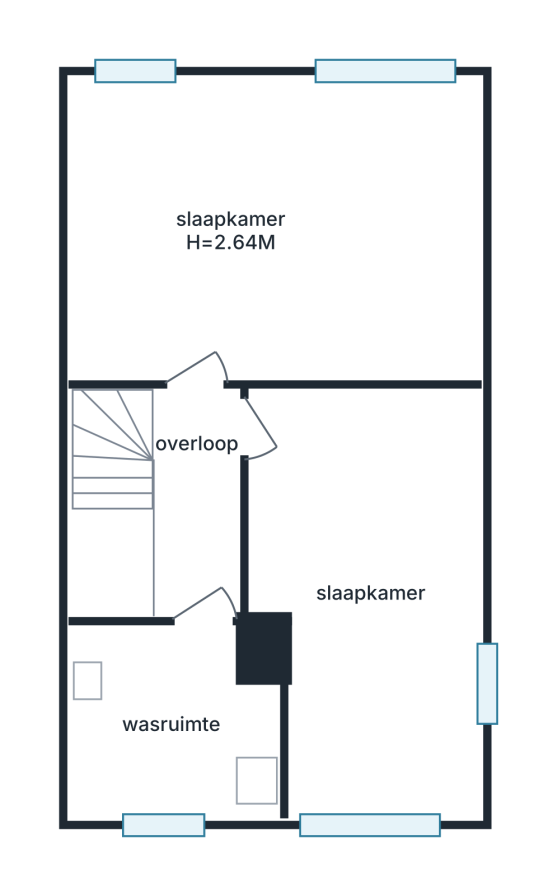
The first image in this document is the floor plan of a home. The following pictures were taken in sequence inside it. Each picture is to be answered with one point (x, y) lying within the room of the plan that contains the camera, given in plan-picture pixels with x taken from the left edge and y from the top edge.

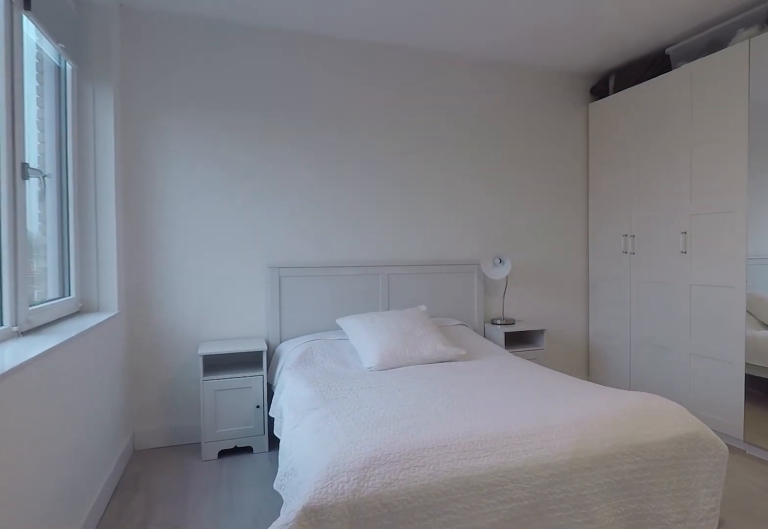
(98, 223)
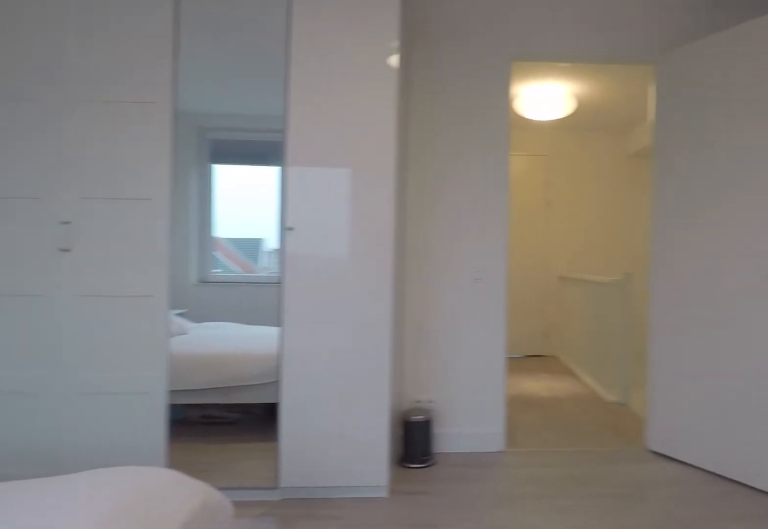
(98, 223)
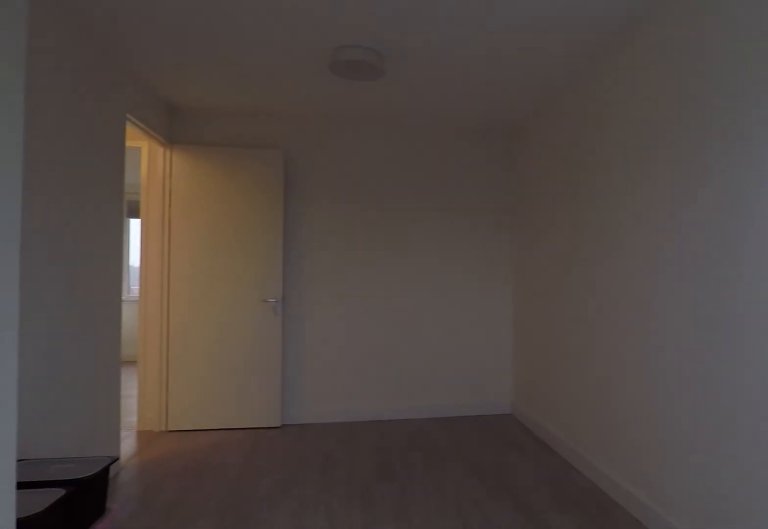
(374, 637)
